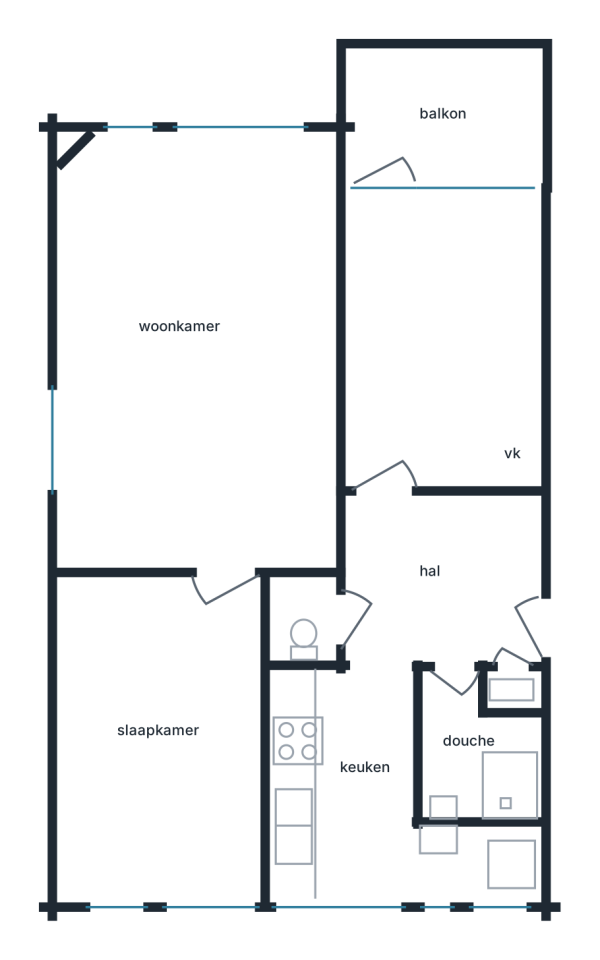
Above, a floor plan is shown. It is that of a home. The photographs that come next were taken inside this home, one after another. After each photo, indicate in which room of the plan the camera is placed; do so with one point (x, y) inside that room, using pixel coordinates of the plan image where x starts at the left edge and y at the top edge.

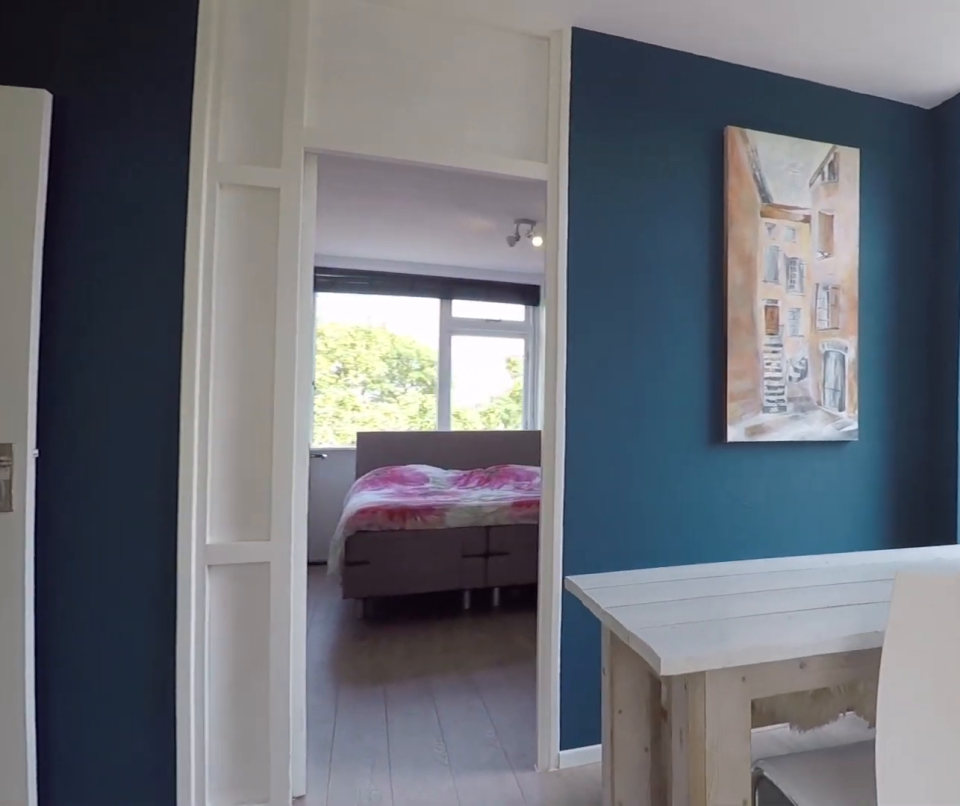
(198, 353)
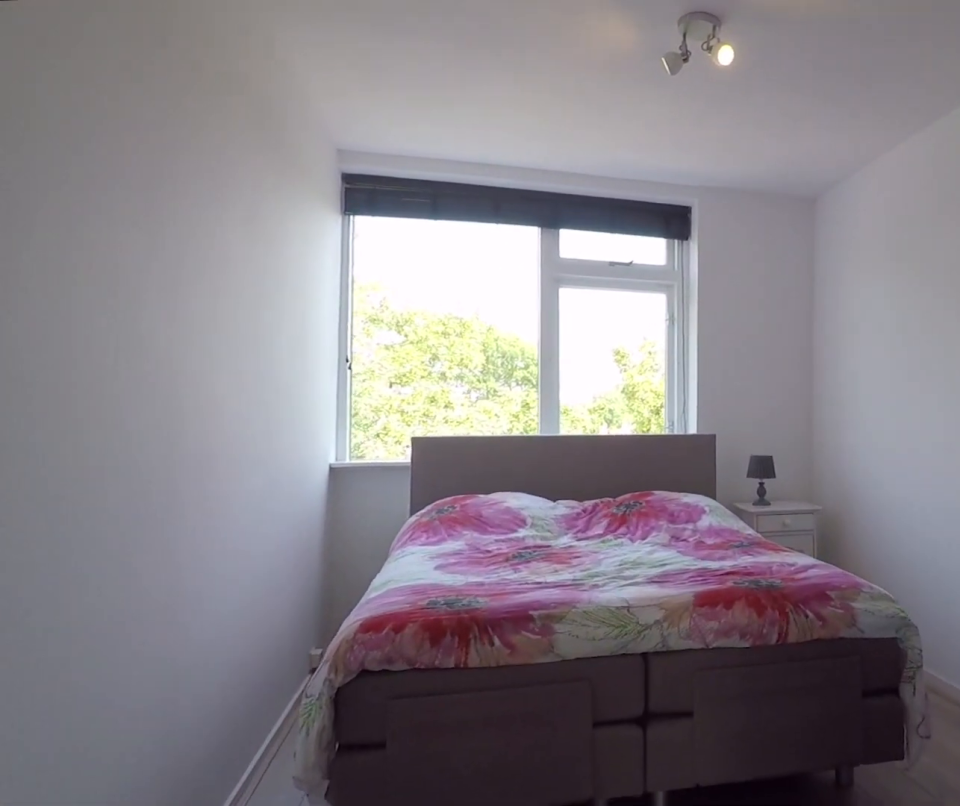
(162, 739)
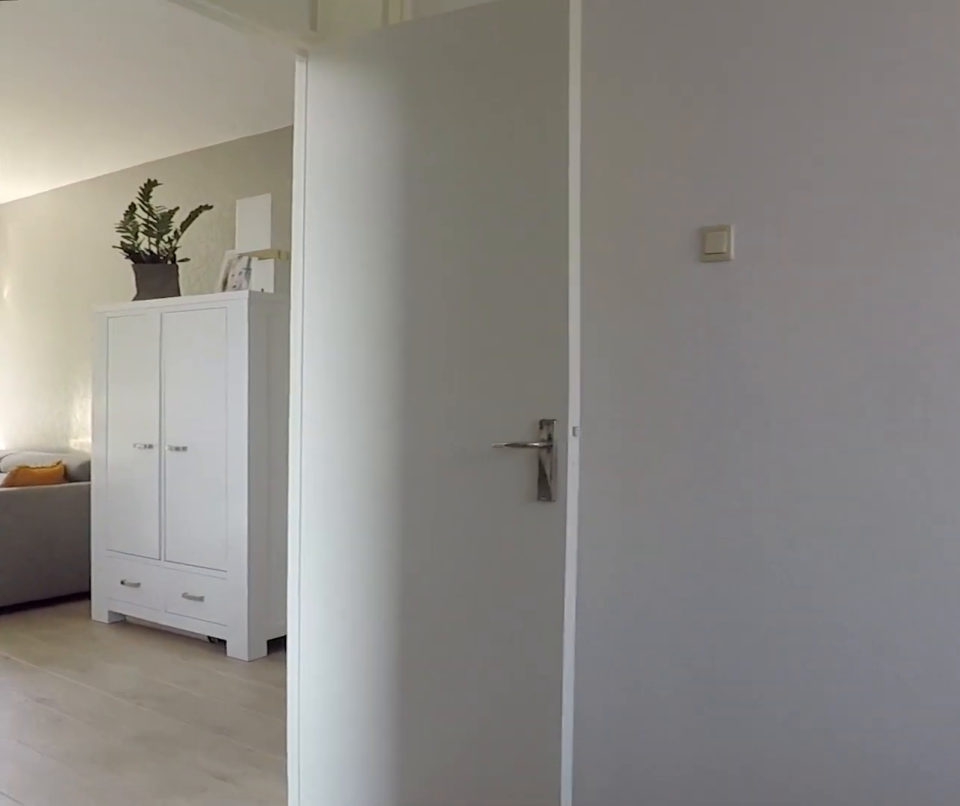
(162, 739)
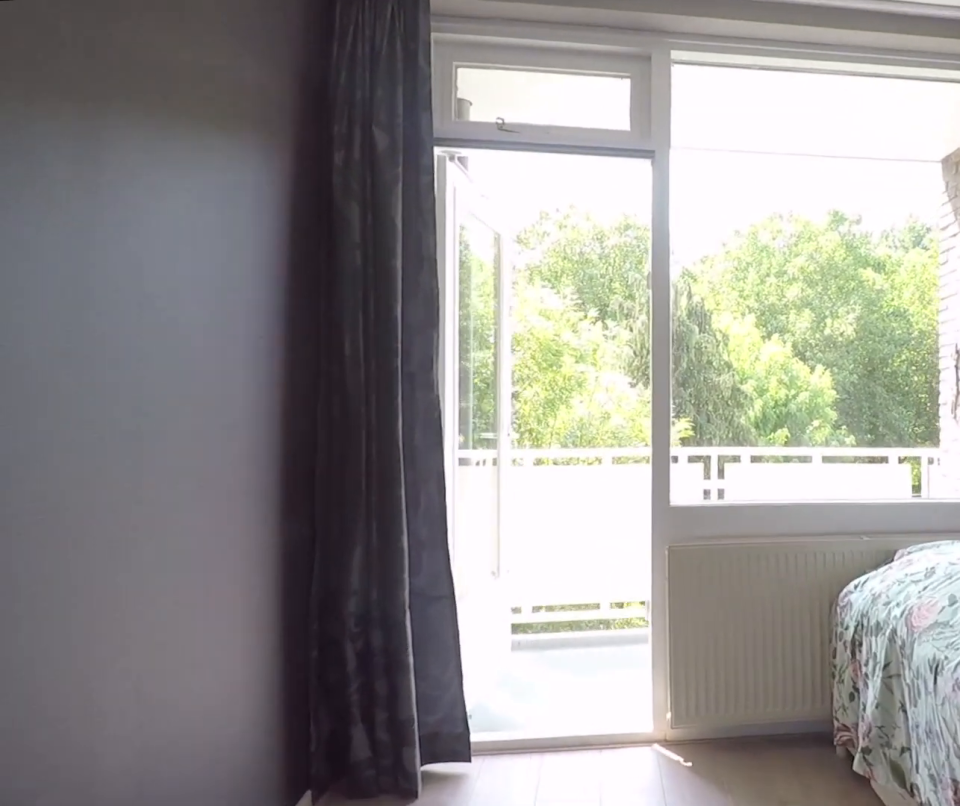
(441, 344)
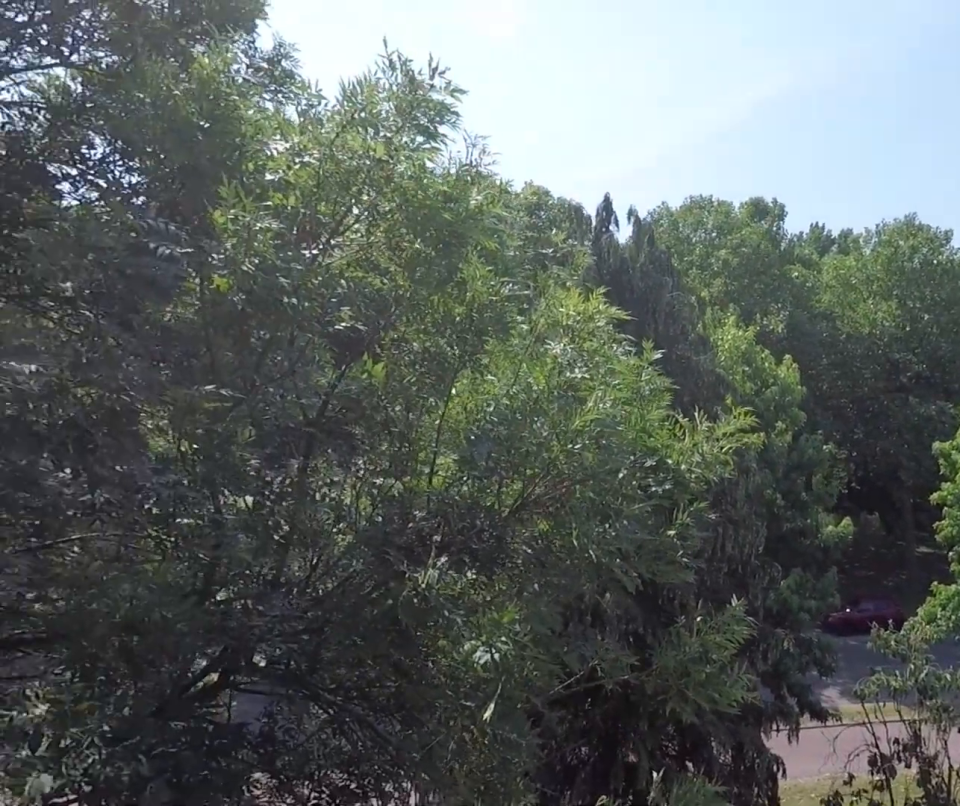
(444, 112)
